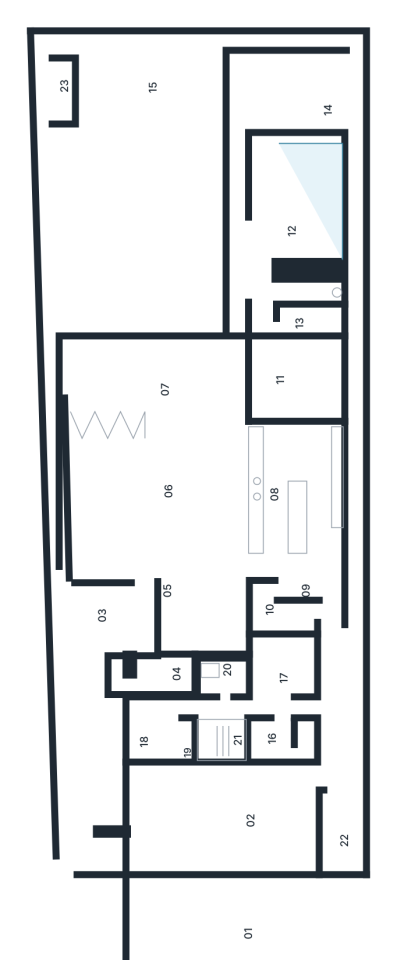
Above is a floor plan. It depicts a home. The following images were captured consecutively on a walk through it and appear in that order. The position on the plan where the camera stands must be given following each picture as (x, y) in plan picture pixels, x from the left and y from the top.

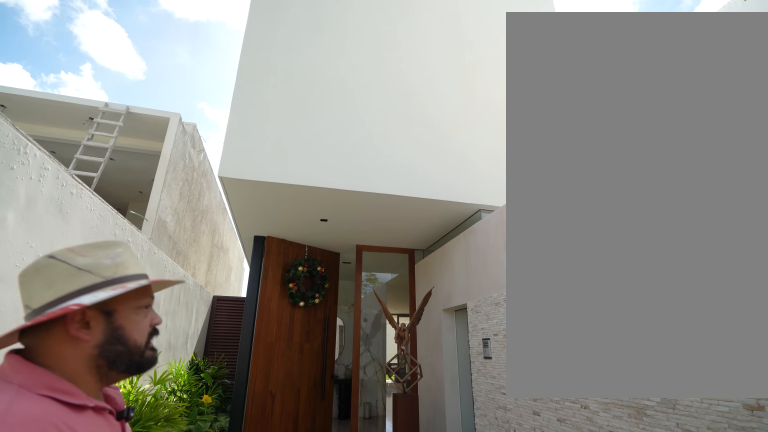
(102, 734)
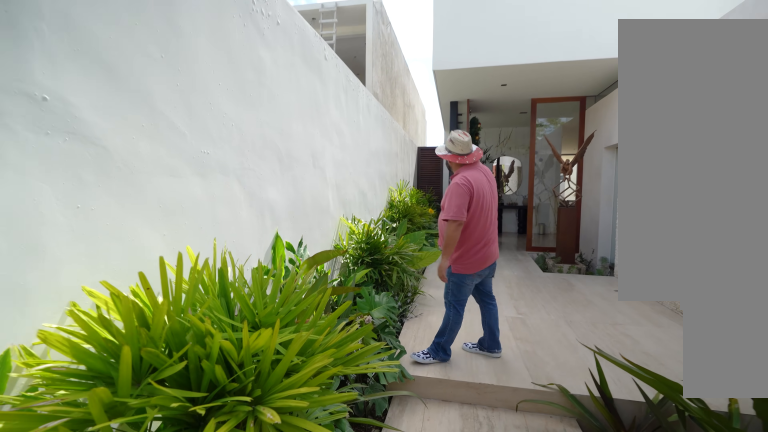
(97, 769)
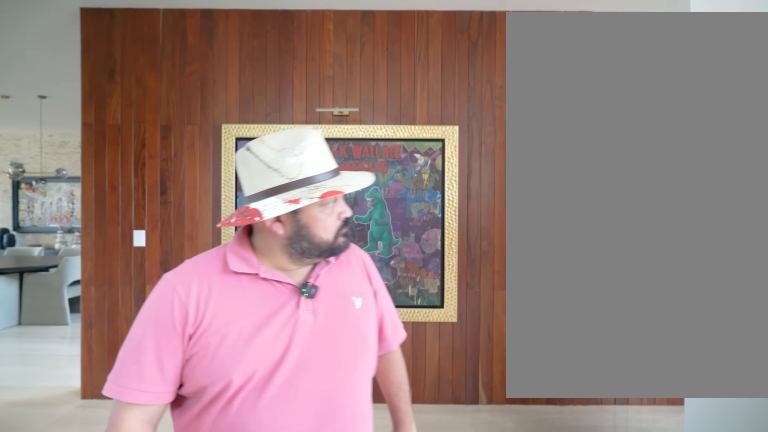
(144, 648)
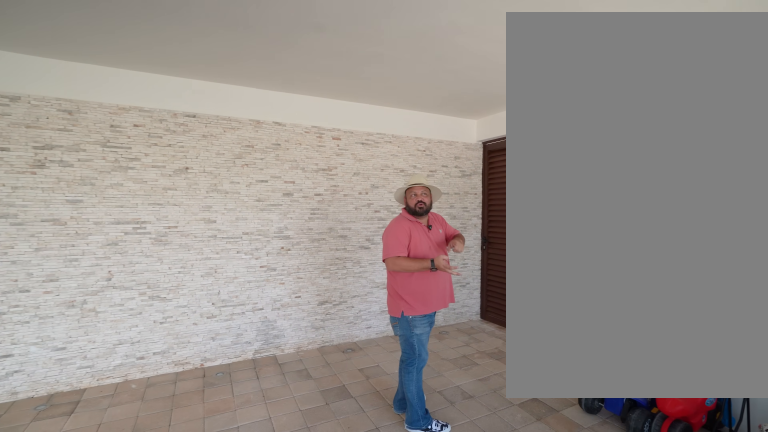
(246, 849)
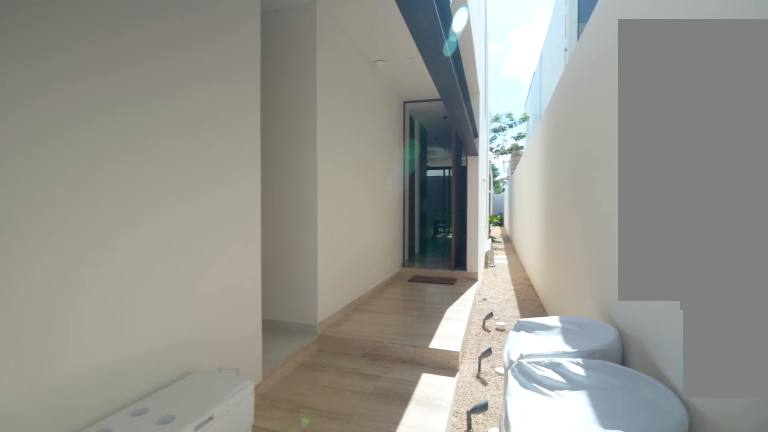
(339, 749)
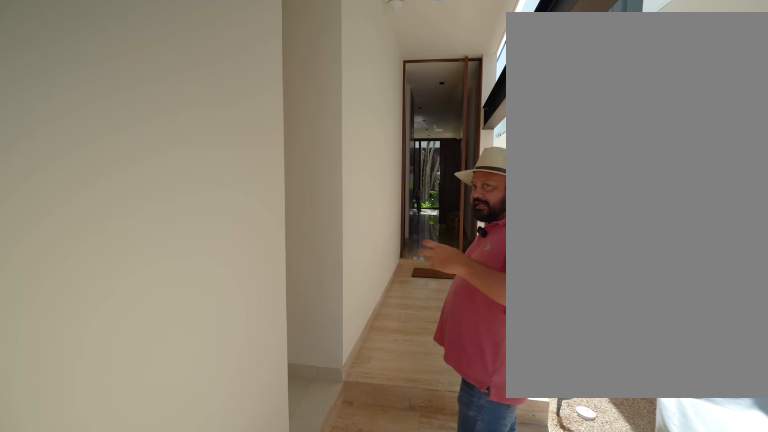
(352, 751)
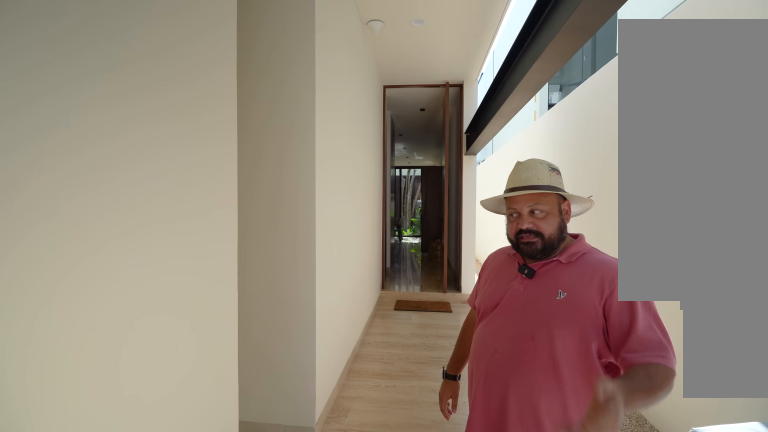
(336, 714)
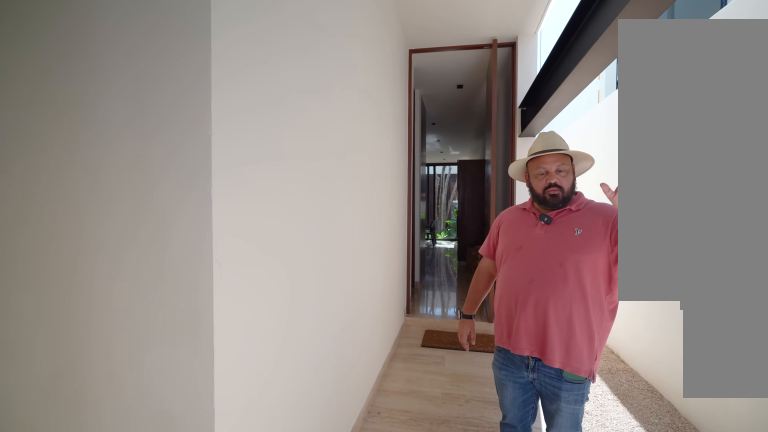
(323, 707)
